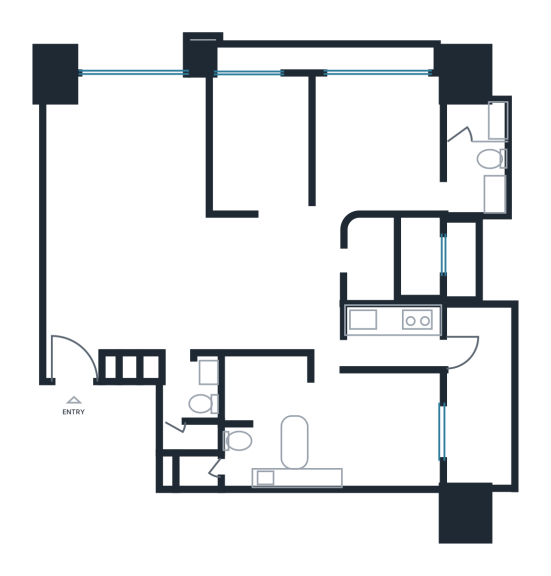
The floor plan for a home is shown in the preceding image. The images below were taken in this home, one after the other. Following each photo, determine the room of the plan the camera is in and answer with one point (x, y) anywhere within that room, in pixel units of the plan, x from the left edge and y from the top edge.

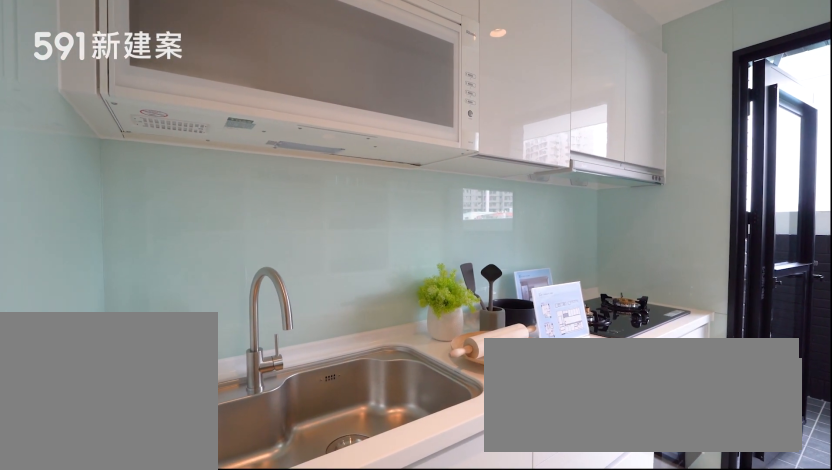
(394, 342)
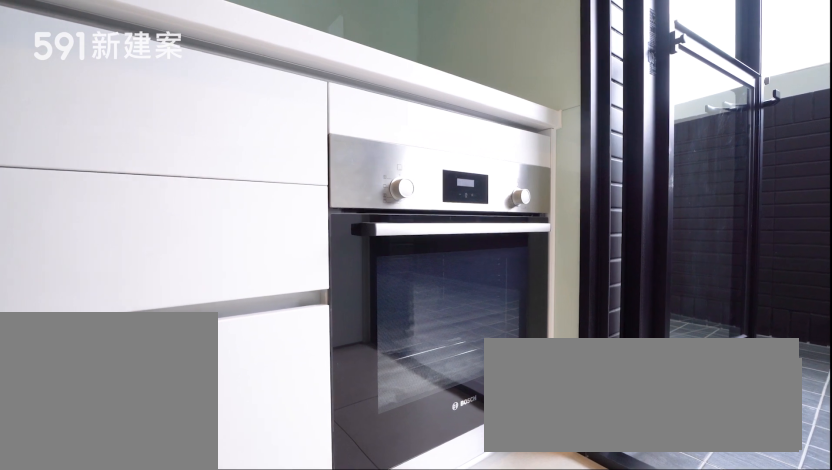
(394, 342)
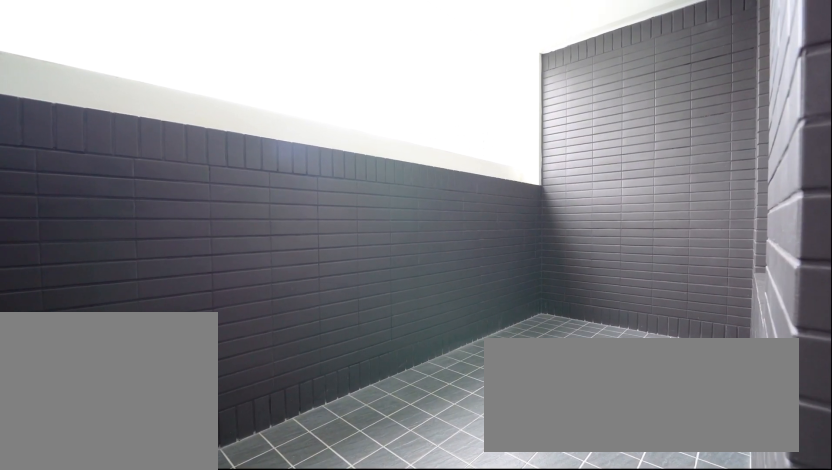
(477, 400)
